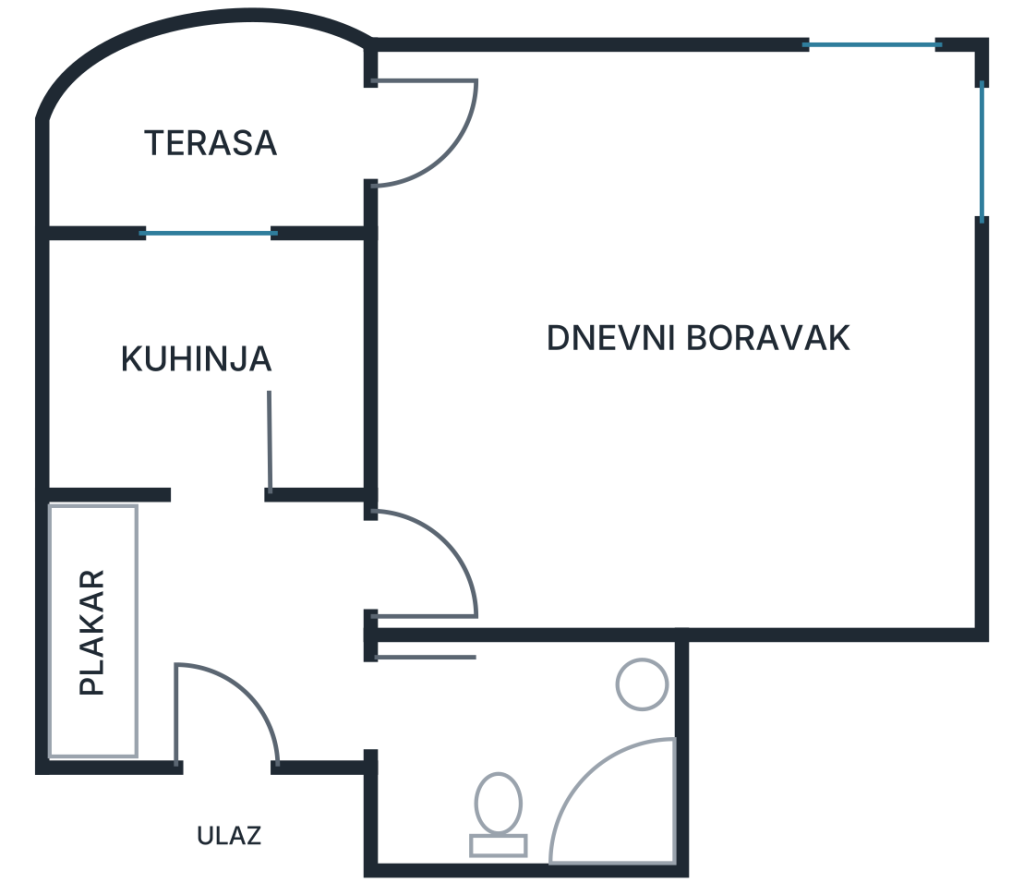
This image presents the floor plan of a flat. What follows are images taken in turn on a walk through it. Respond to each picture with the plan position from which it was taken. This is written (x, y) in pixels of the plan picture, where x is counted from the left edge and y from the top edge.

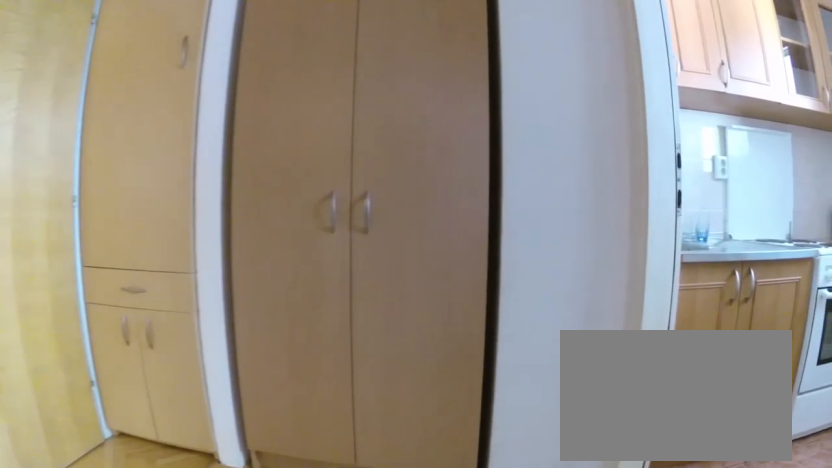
(355, 547)
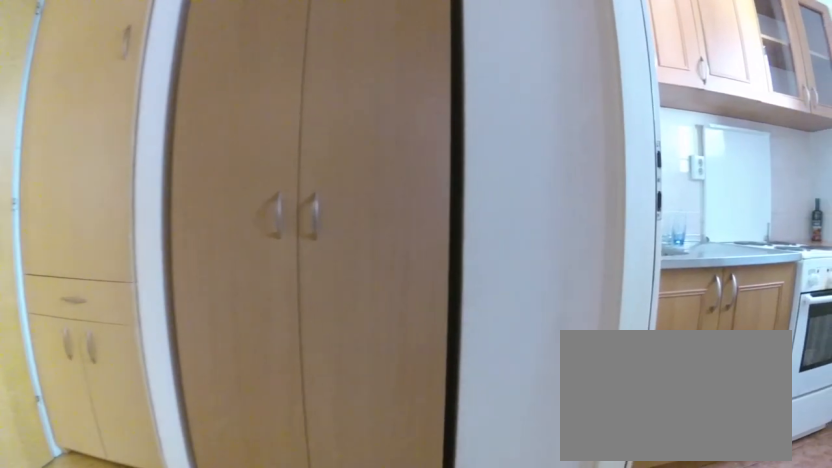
(344, 551)
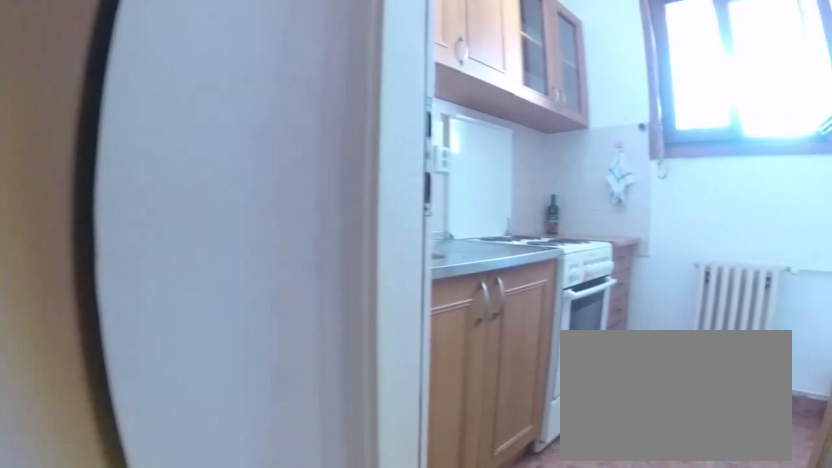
(300, 557)
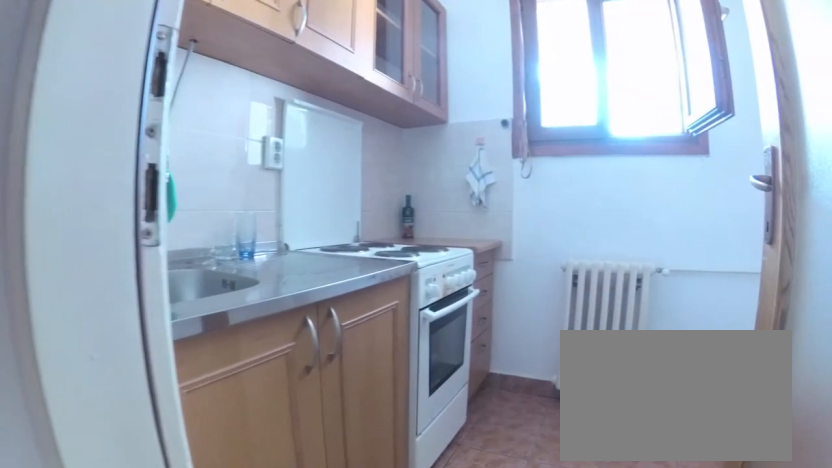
(256, 555)
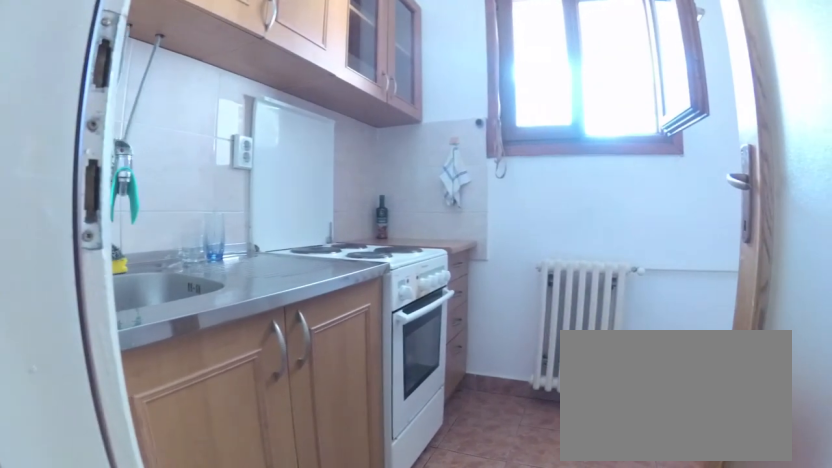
(245, 554)
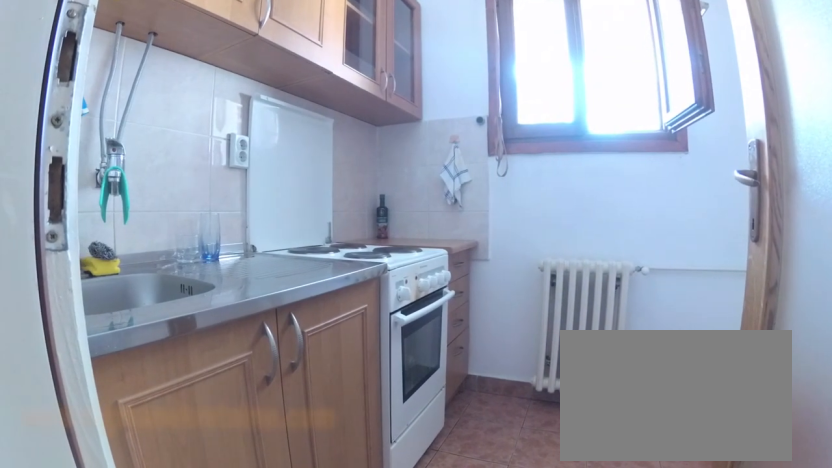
(229, 549)
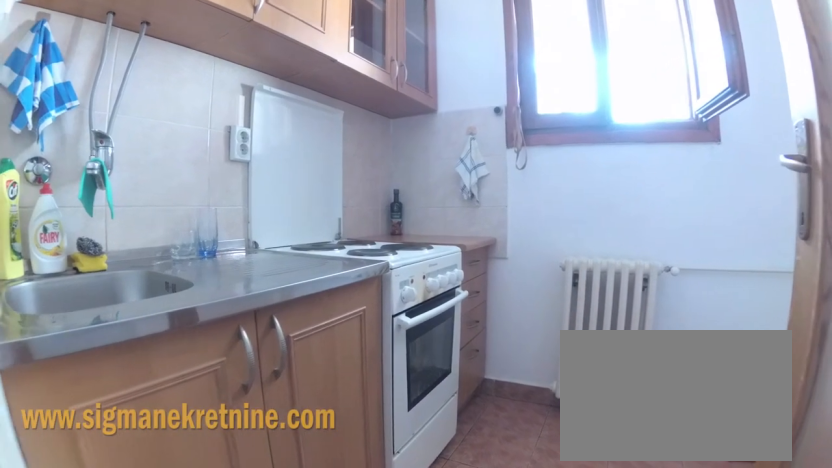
(229, 543)
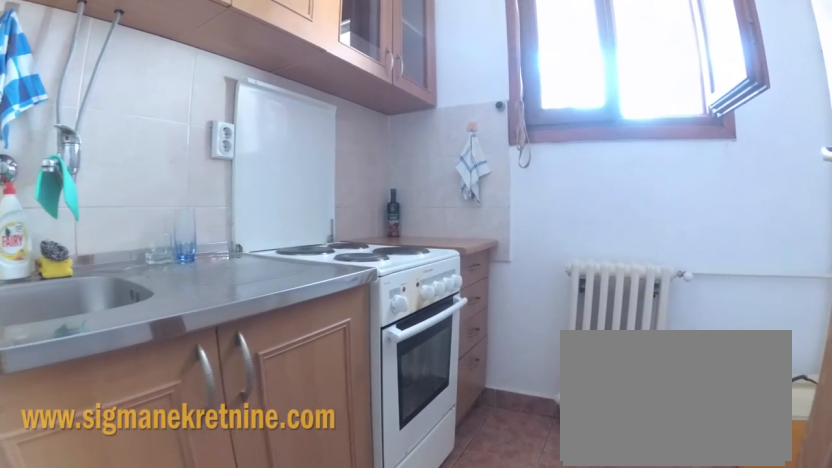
(229, 528)
